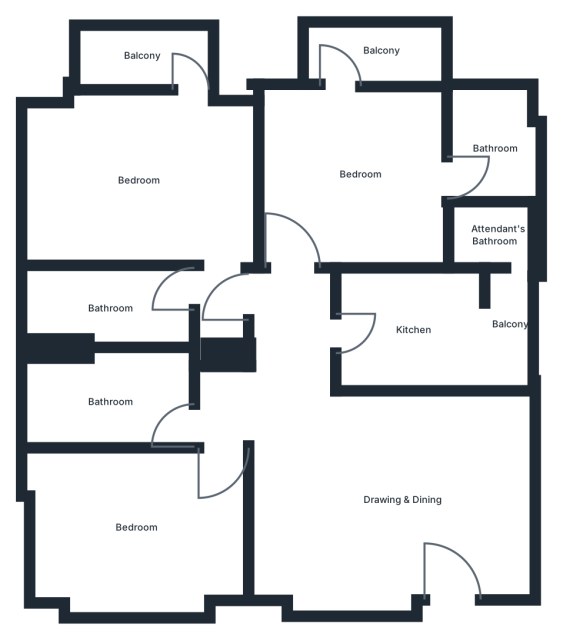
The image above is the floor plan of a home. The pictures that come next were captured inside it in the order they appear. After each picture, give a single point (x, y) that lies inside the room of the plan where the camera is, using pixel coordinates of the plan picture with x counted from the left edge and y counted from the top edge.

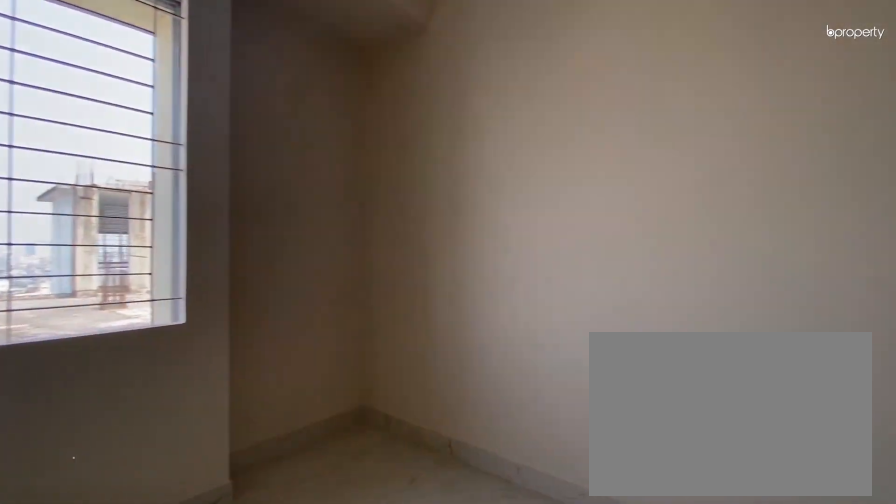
(136, 528)
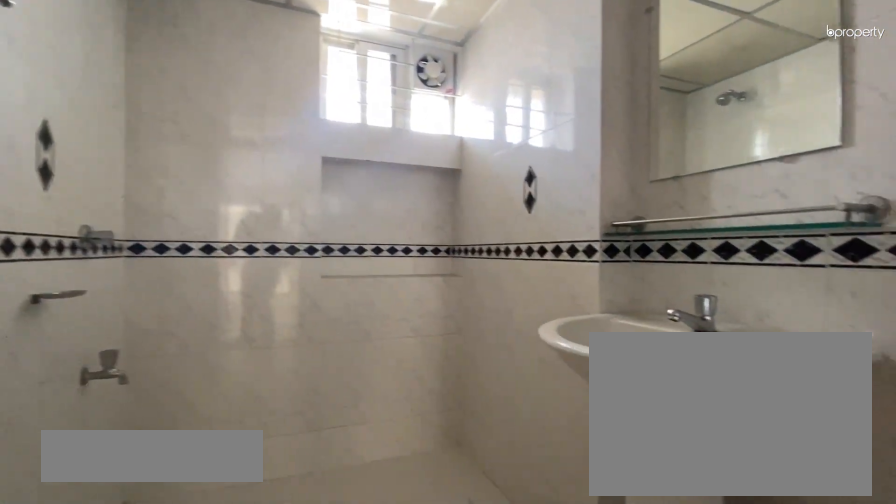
(107, 402)
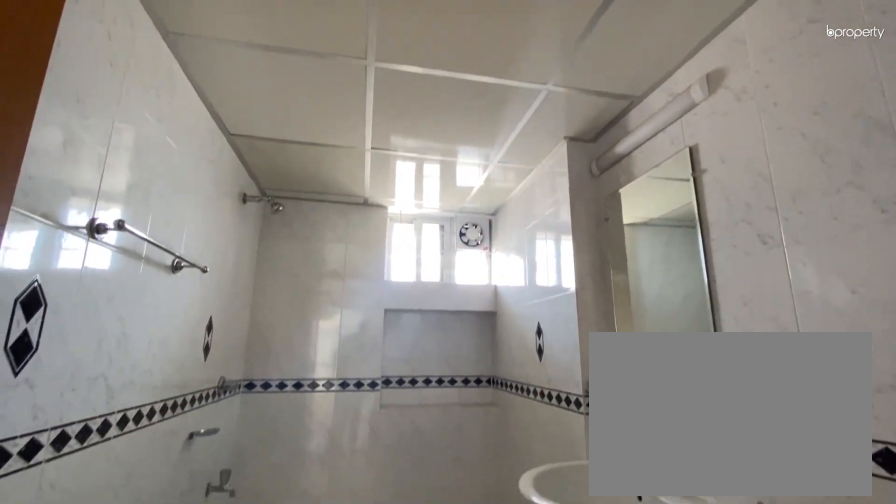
(107, 402)
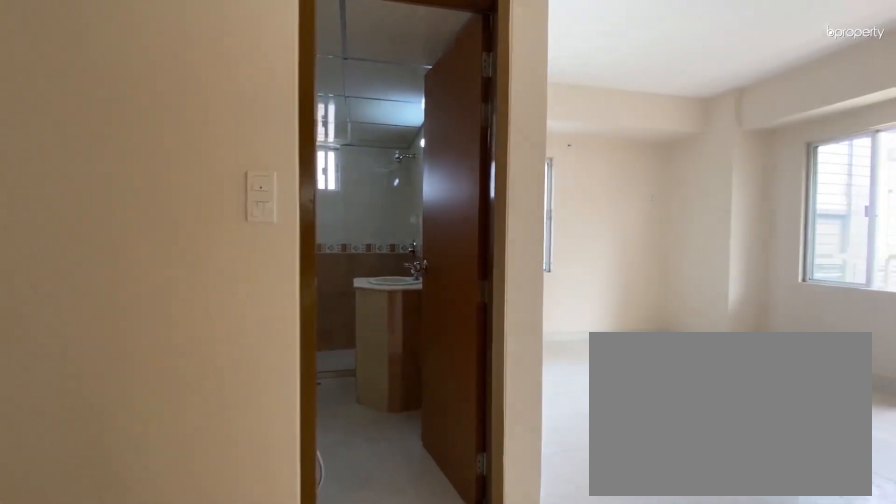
(241, 294)
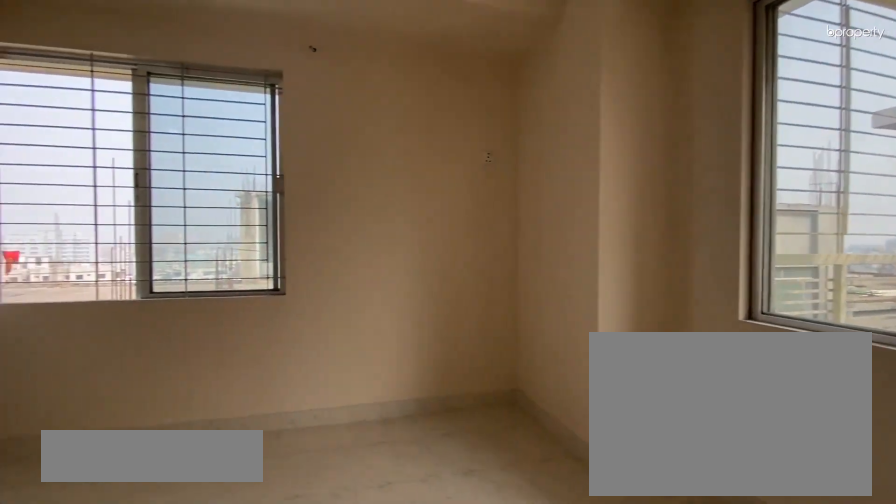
(136, 180)
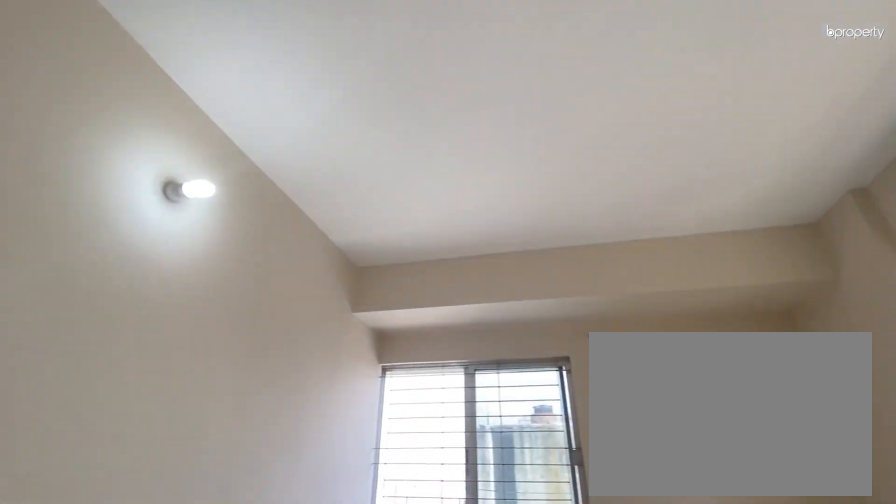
(136, 180)
